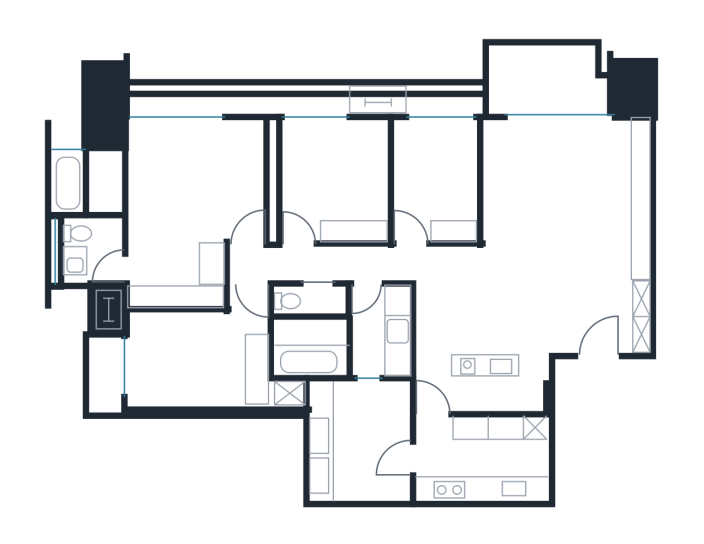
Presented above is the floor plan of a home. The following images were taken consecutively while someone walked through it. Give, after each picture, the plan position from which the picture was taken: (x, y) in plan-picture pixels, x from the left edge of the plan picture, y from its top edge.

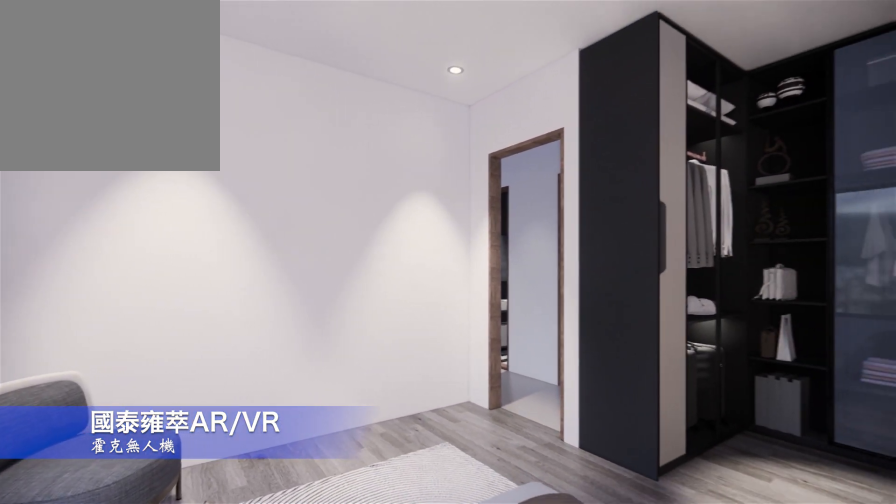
(179, 169)
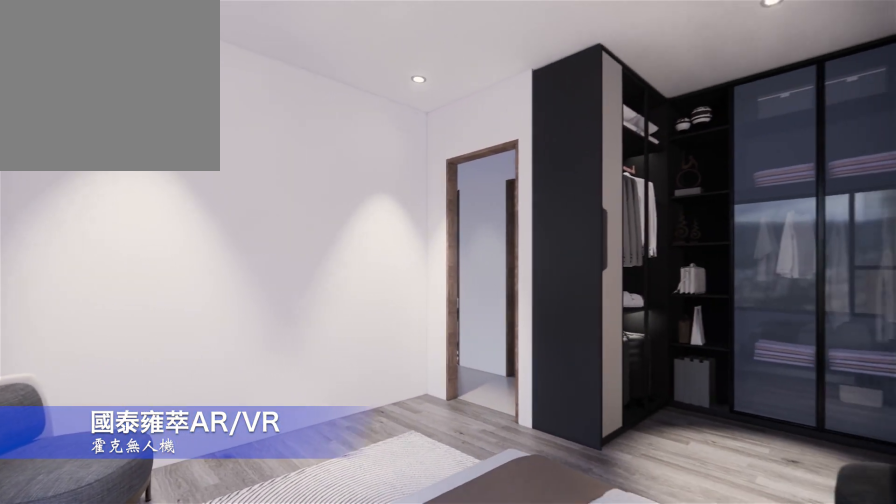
(176, 166)
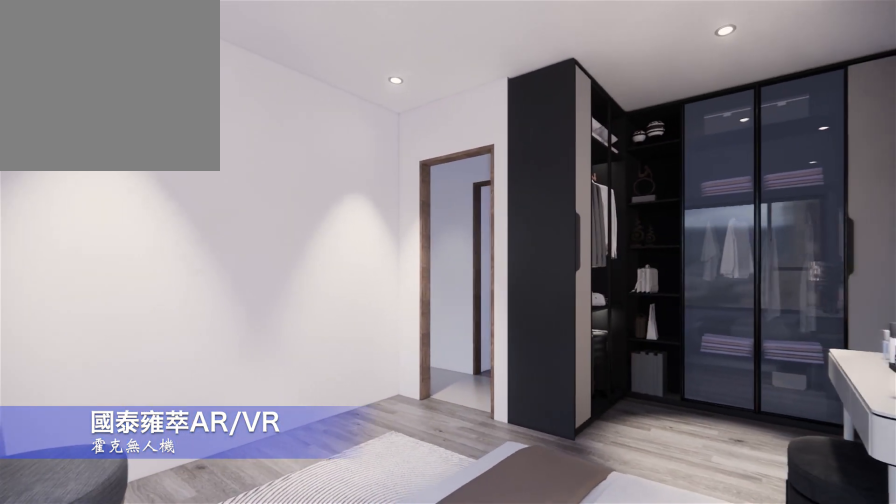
(179, 165)
